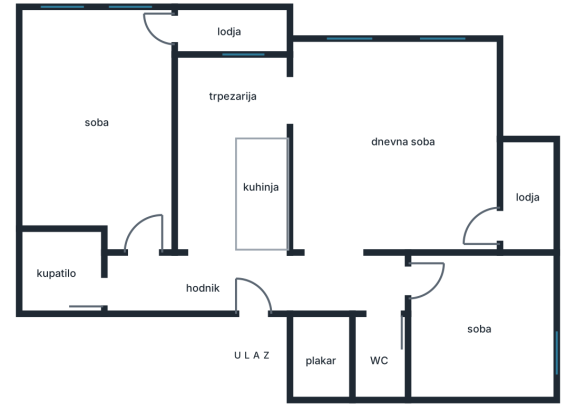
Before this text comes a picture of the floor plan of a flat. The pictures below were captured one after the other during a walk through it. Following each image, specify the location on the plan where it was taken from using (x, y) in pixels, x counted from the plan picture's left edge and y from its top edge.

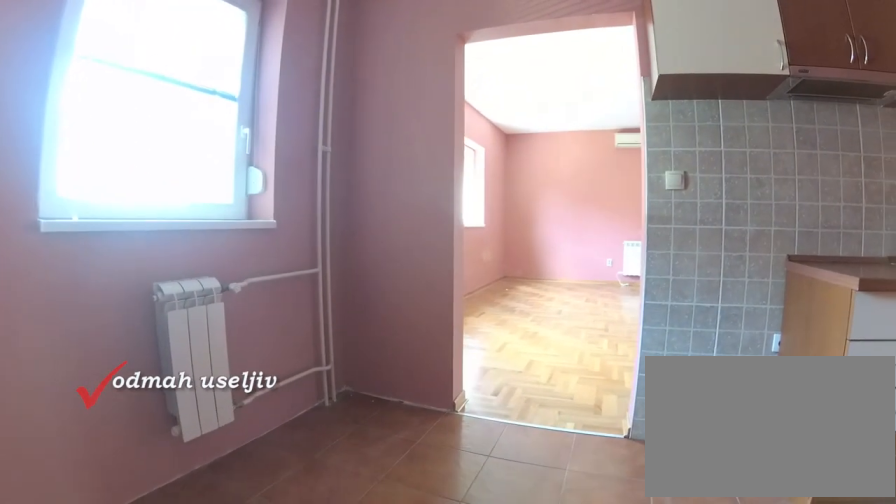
(192, 135)
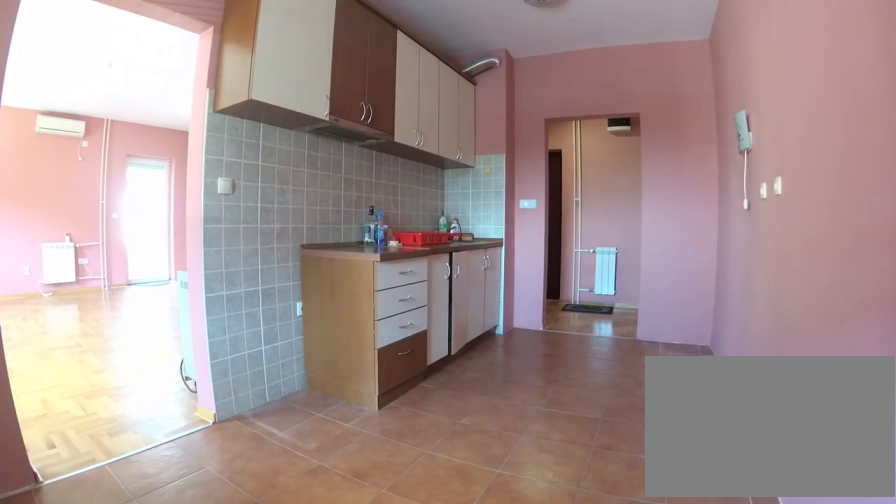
(195, 78)
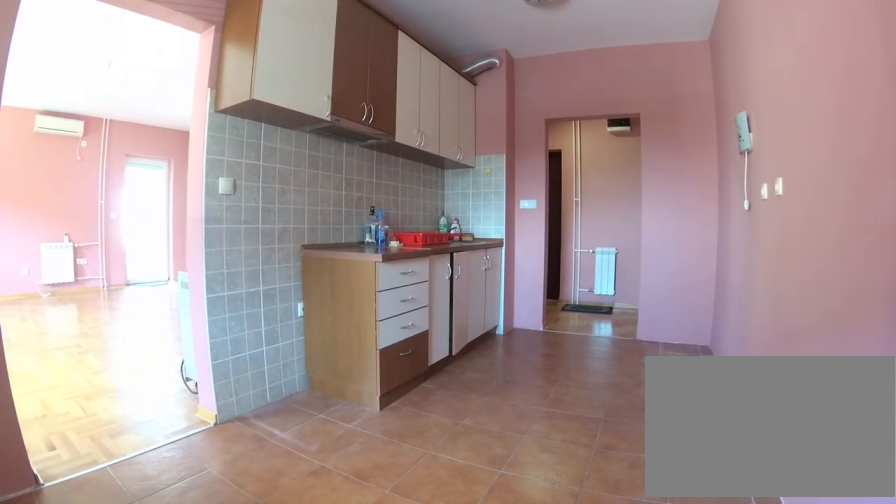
(196, 76)
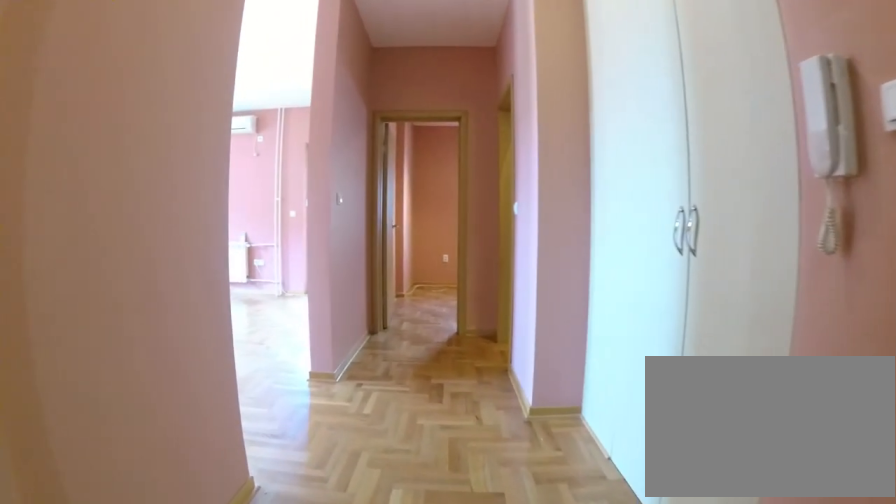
(225, 283)
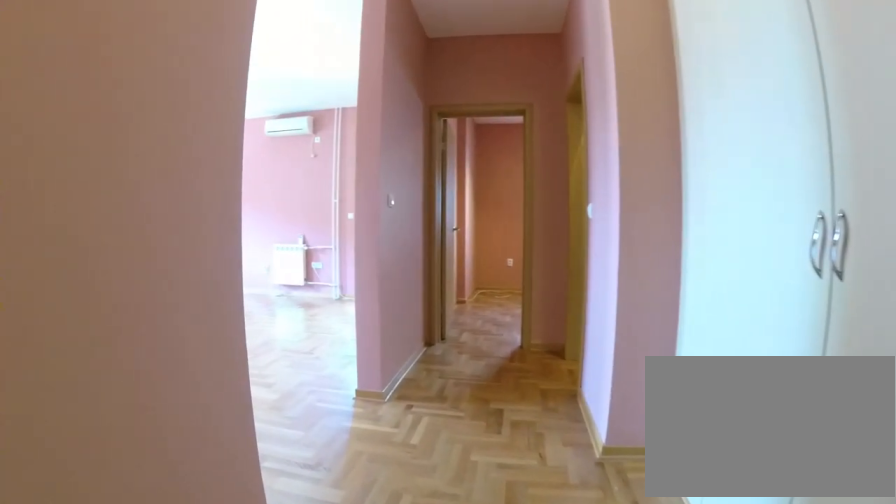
(237, 284)
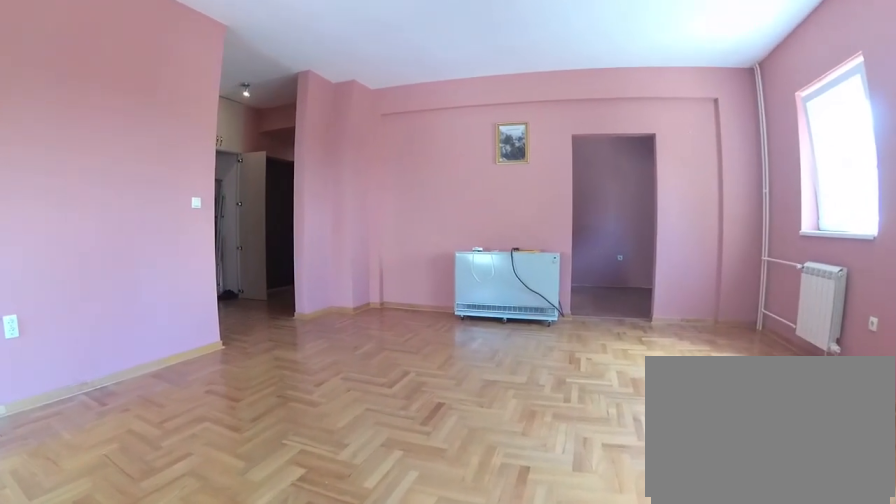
(452, 123)
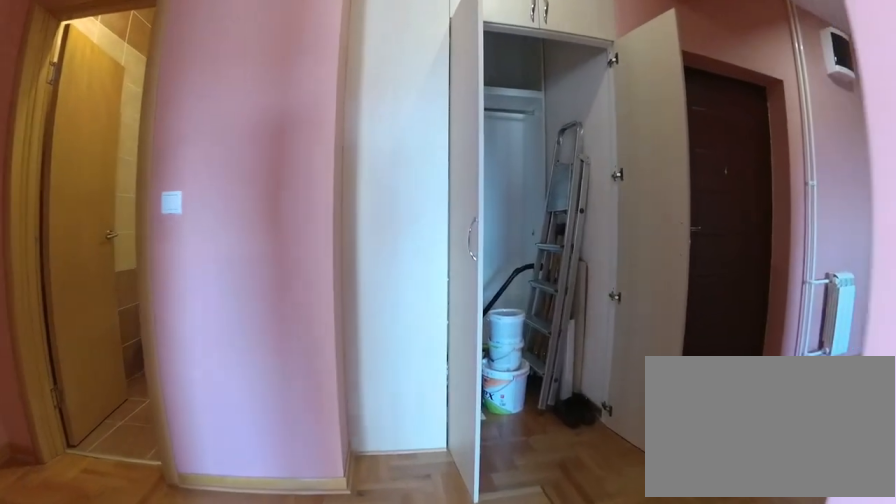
(342, 229)
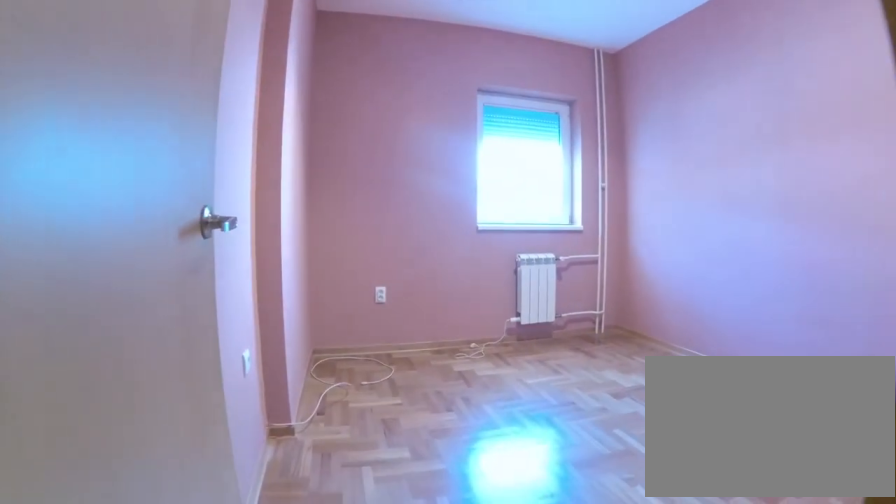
(367, 280)
